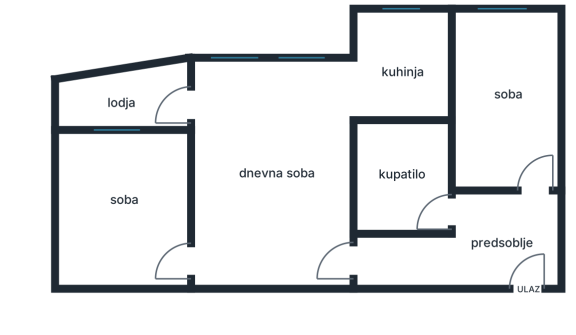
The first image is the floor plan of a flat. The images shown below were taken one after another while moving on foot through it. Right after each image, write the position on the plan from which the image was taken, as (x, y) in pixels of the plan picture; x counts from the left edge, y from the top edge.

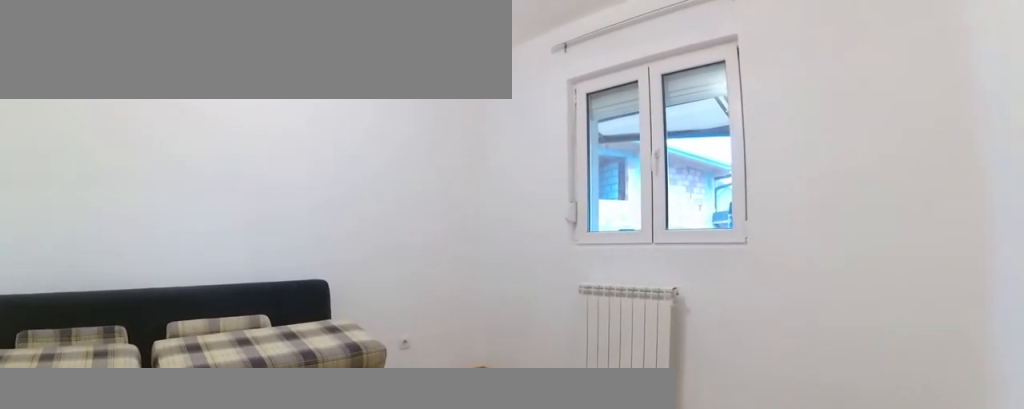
(182, 239)
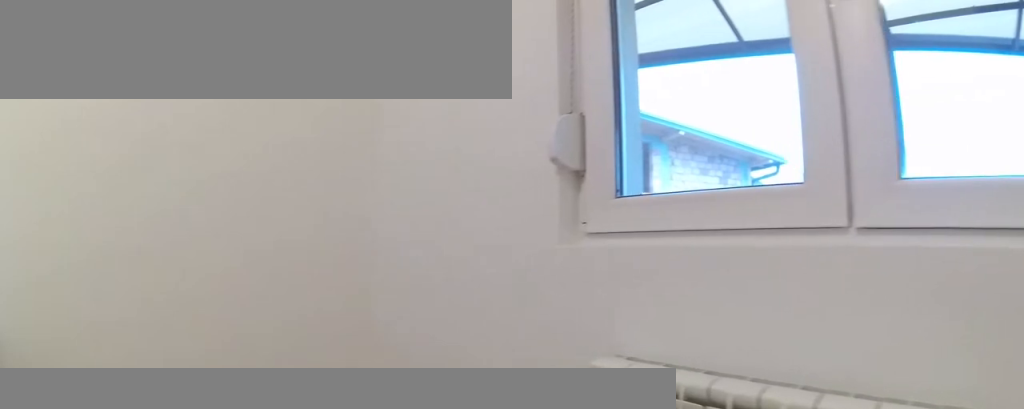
(141, 152)
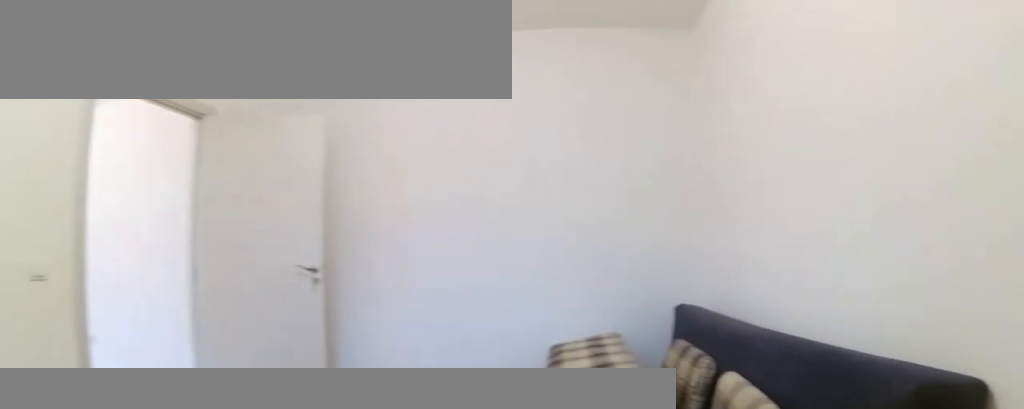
(89, 140)
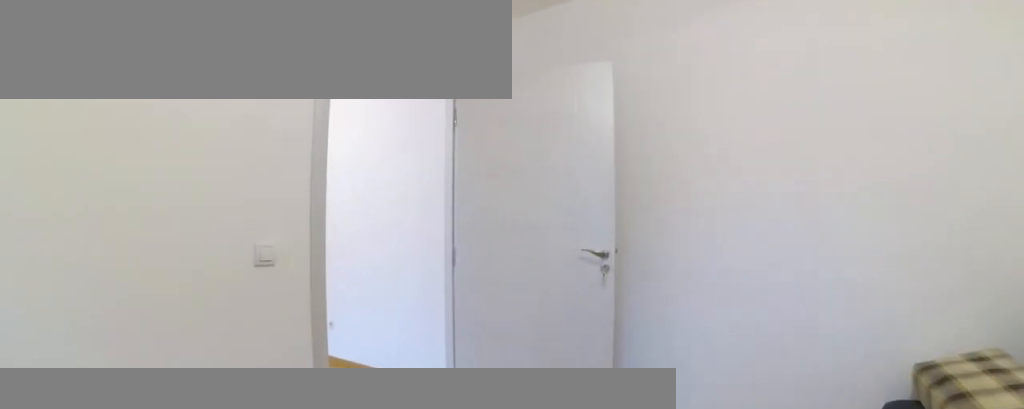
(120, 181)
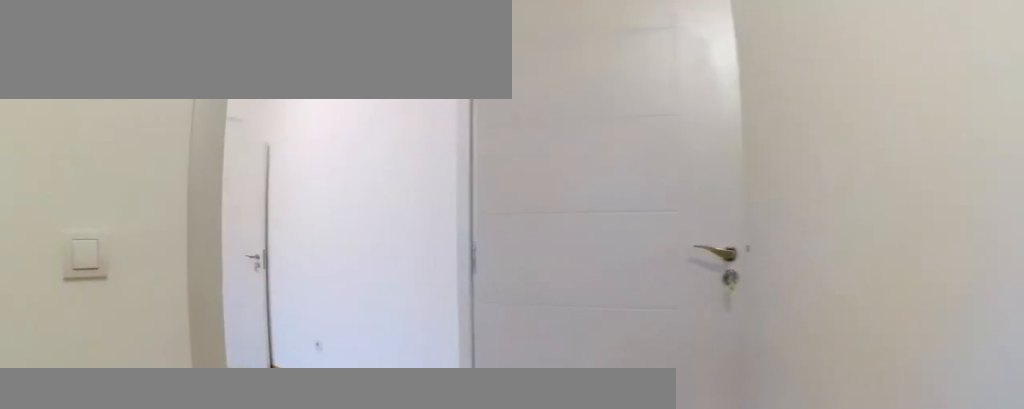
(144, 212)
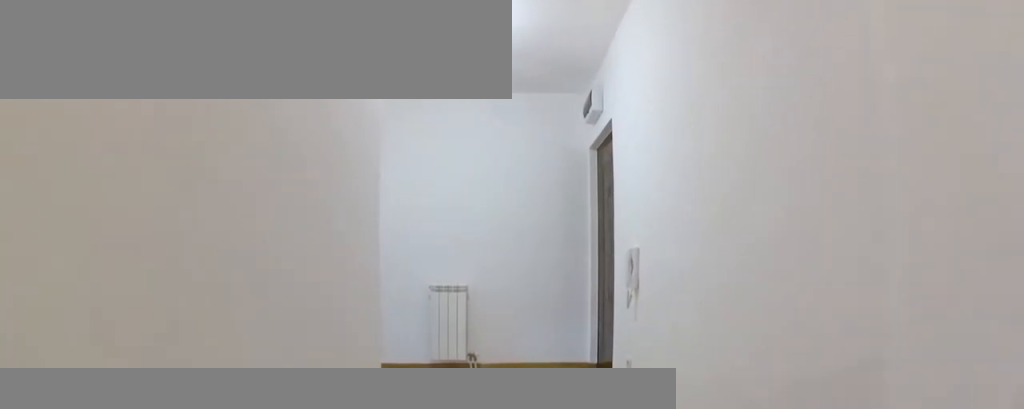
(354, 262)
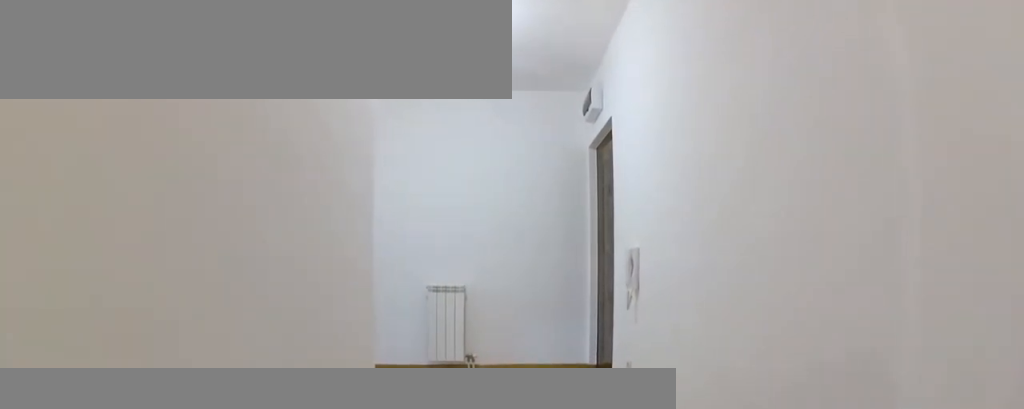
(361, 261)
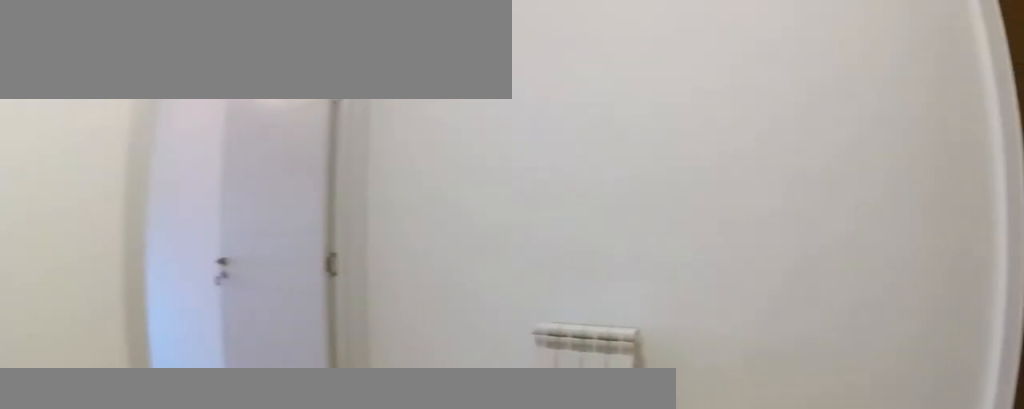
(477, 261)
